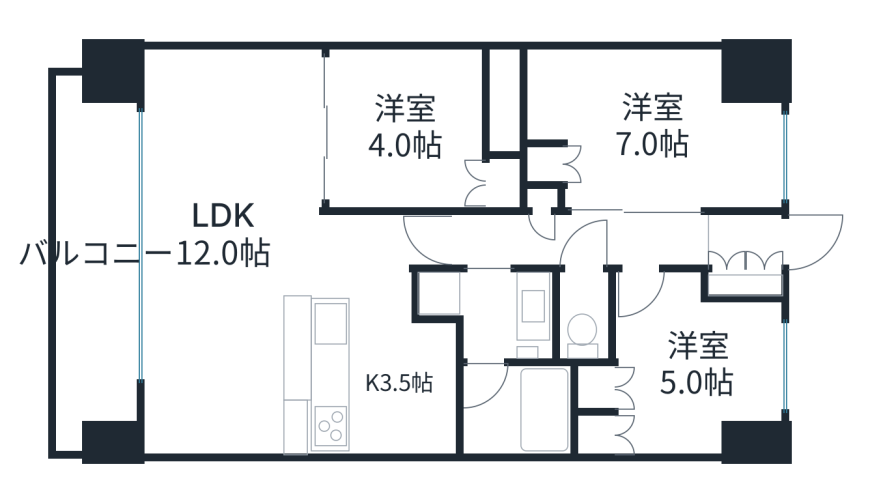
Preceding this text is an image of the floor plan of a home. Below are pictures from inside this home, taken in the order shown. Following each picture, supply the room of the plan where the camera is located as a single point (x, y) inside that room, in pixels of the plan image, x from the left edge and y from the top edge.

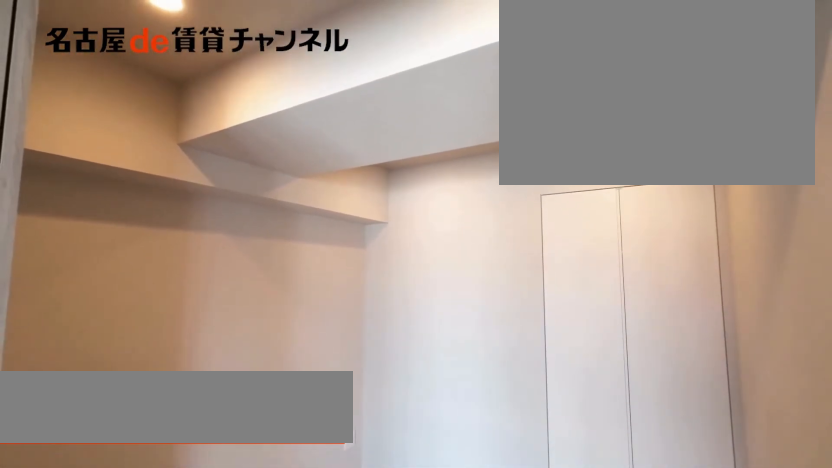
(405, 132)
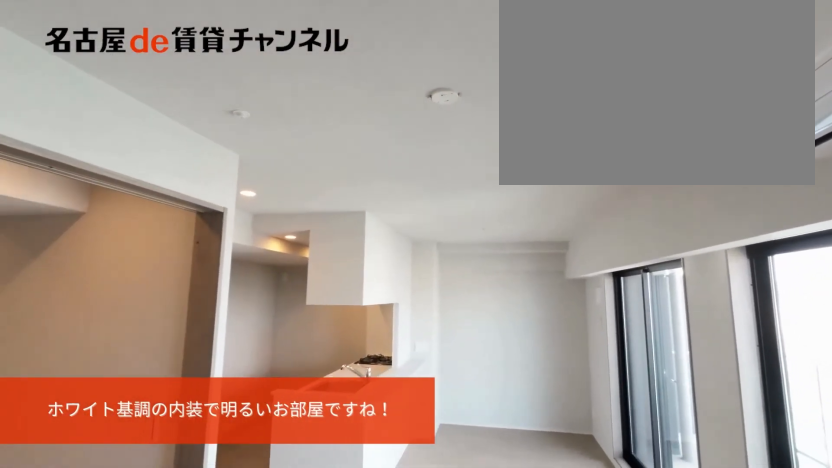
(224, 239)
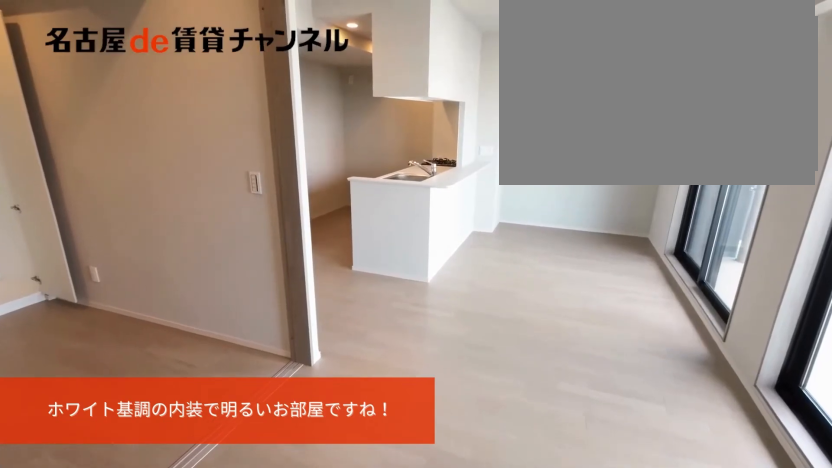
(224, 239)
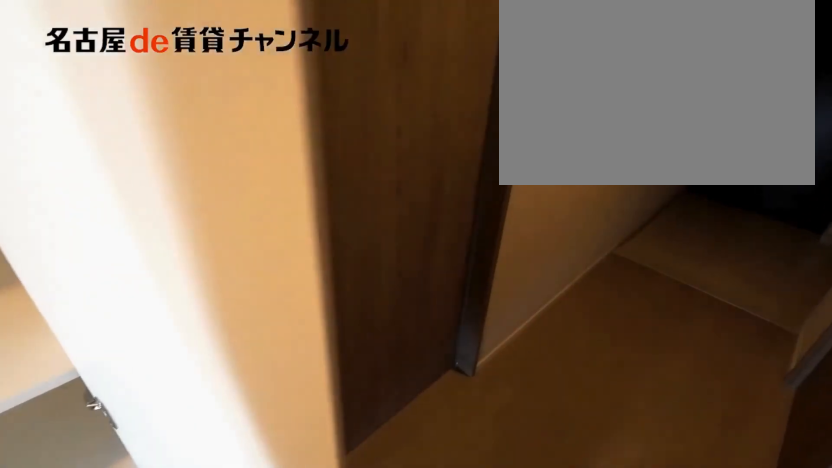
(540, 199)
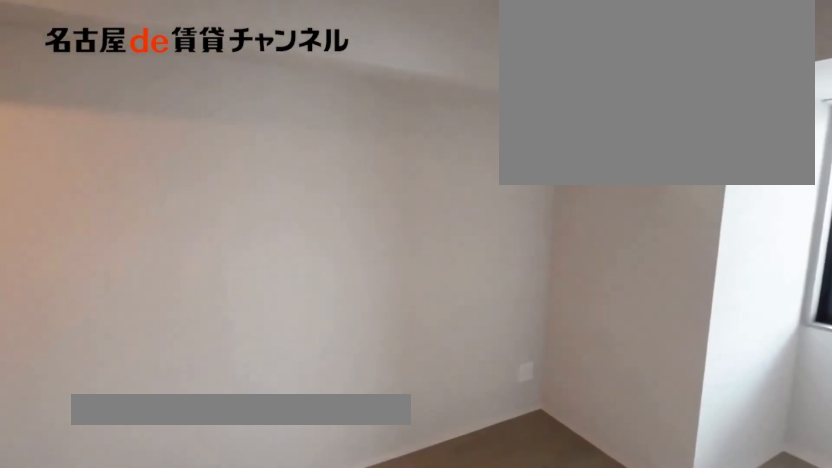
(652, 126)
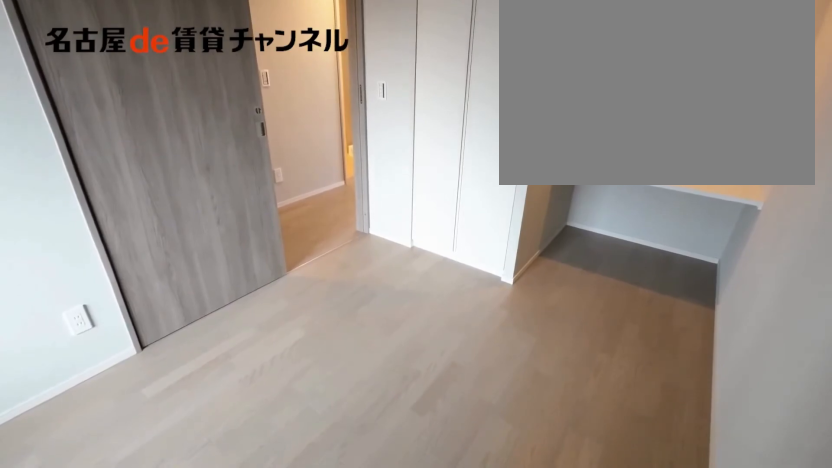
(652, 126)
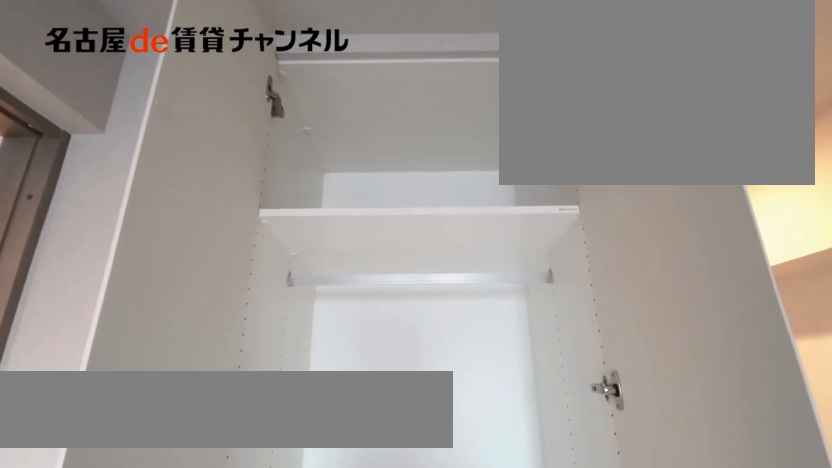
(542, 164)
